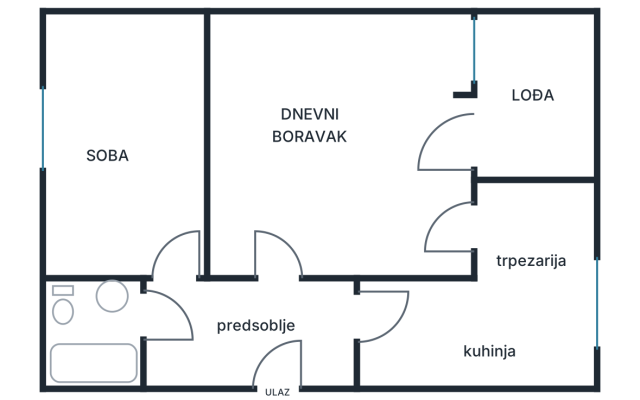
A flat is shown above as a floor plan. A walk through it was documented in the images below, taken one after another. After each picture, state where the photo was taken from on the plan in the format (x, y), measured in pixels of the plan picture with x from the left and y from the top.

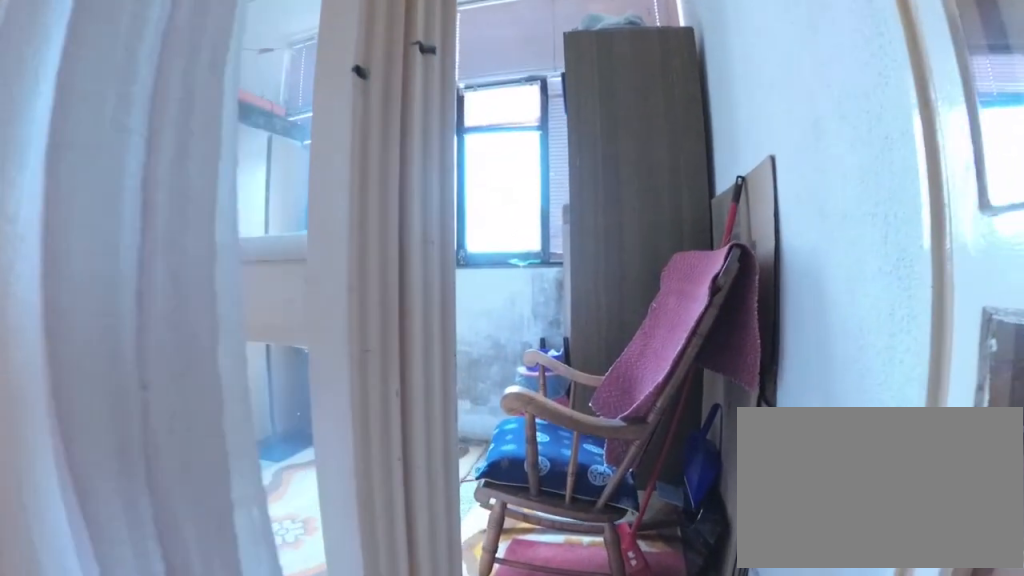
(415, 136)
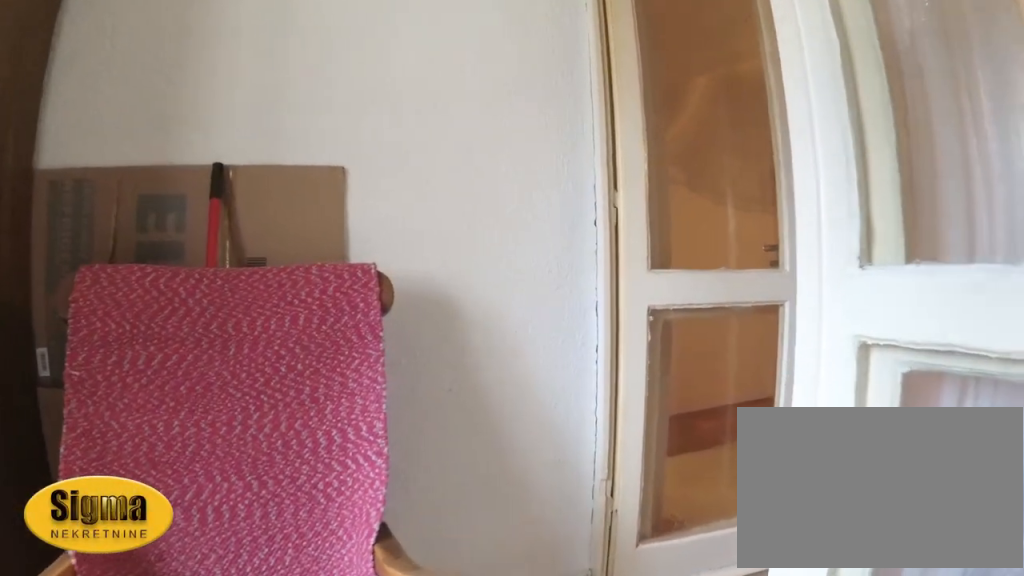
(528, 93)
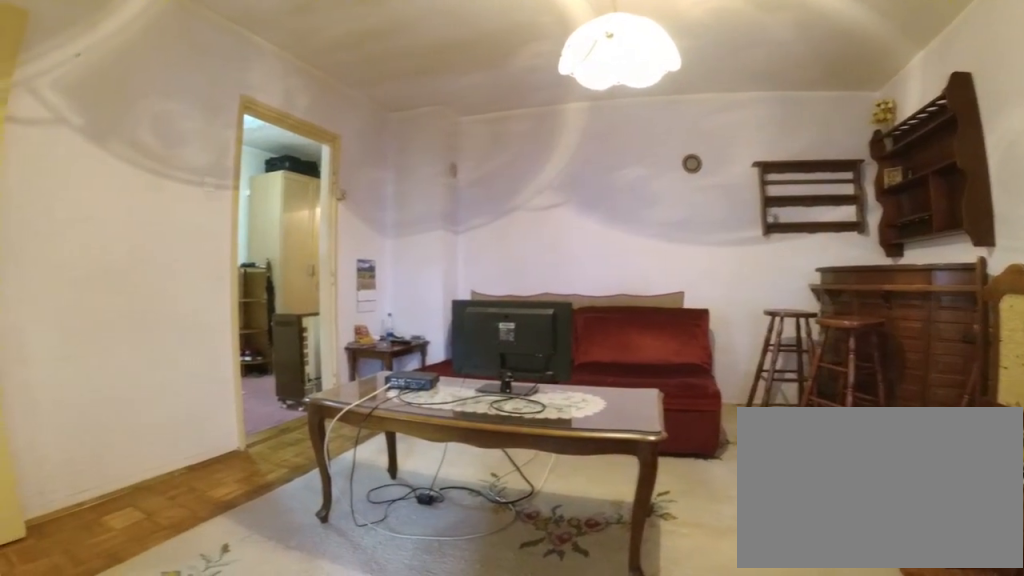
(449, 136)
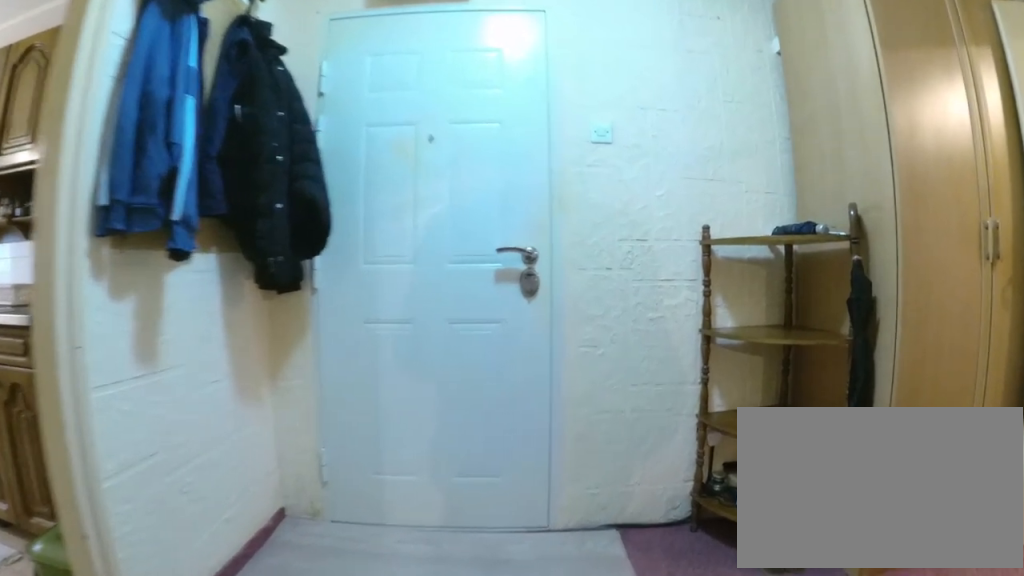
(276, 291)
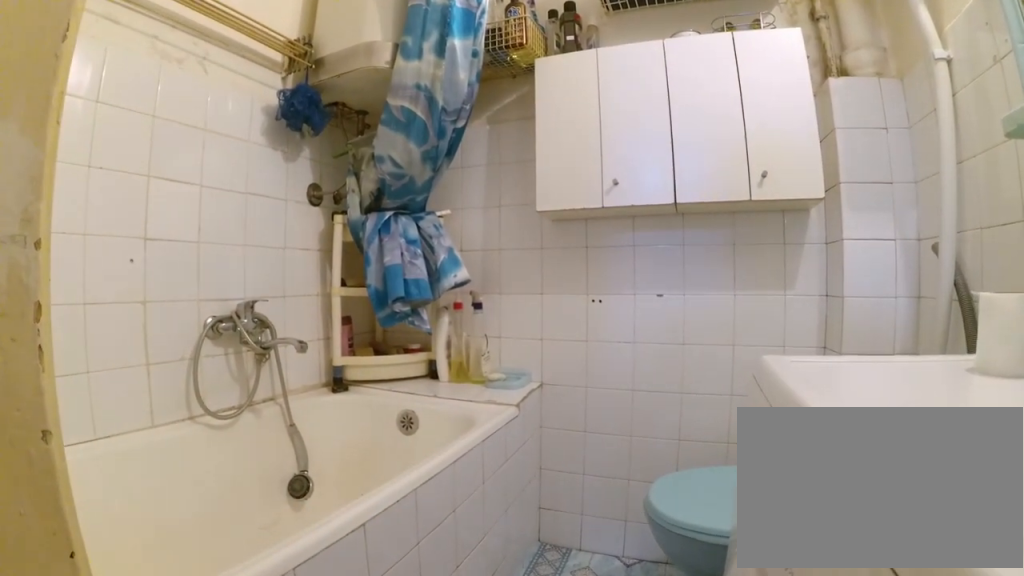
(153, 312)
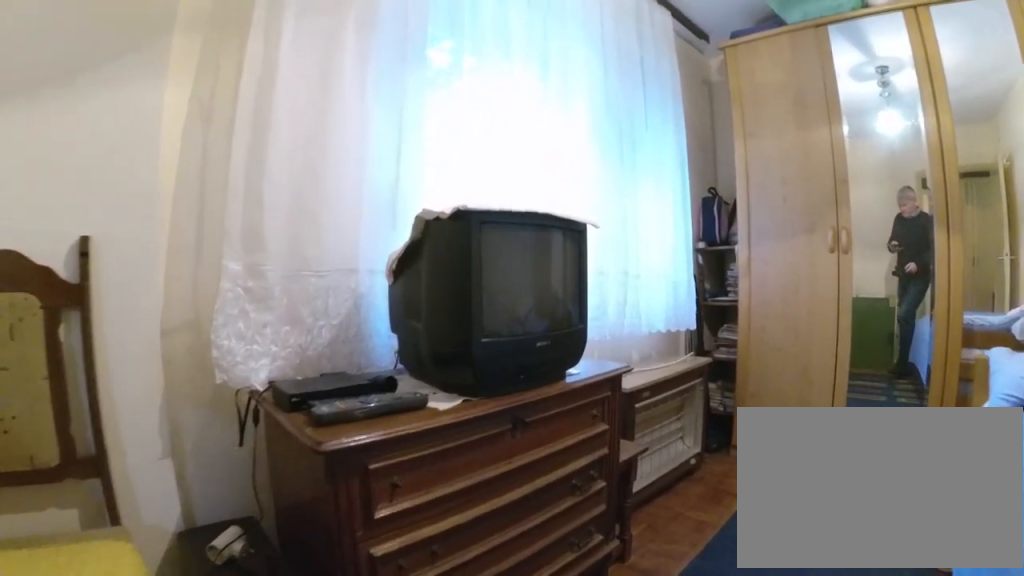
(105, 217)
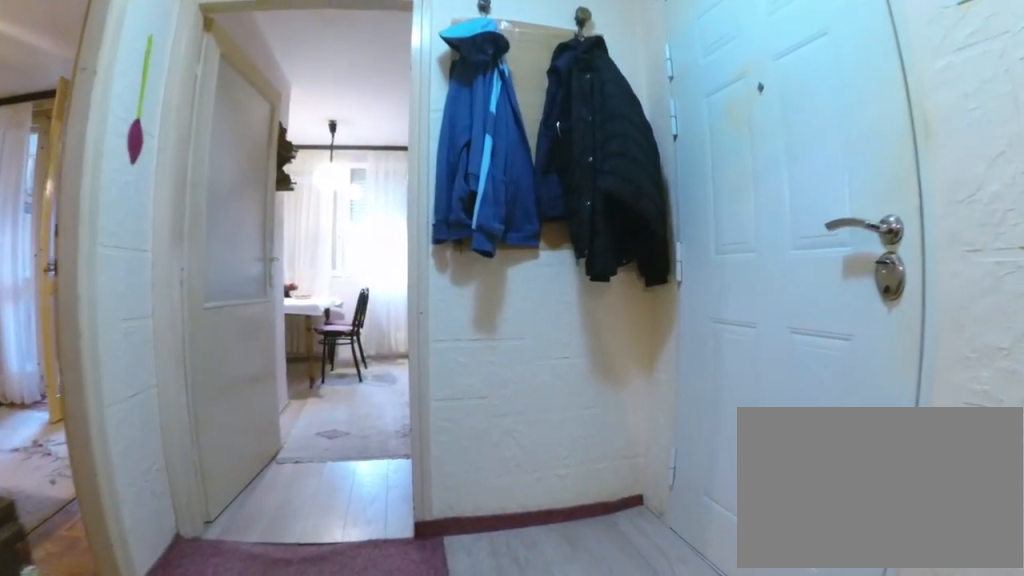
(229, 324)
